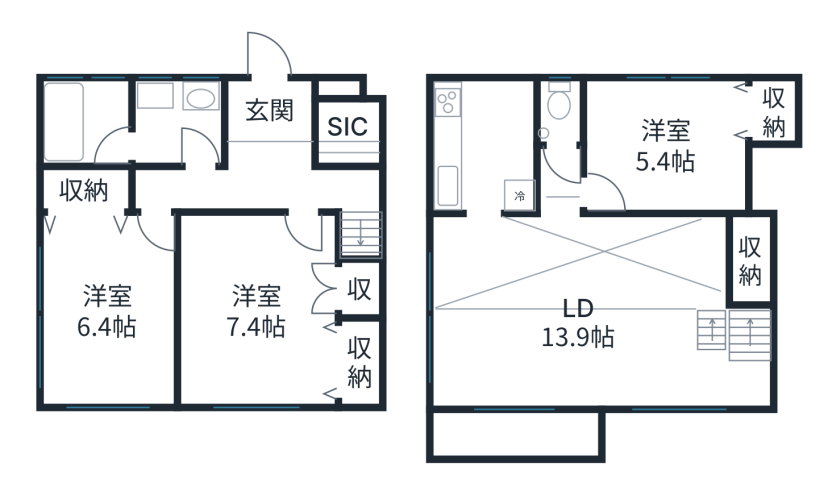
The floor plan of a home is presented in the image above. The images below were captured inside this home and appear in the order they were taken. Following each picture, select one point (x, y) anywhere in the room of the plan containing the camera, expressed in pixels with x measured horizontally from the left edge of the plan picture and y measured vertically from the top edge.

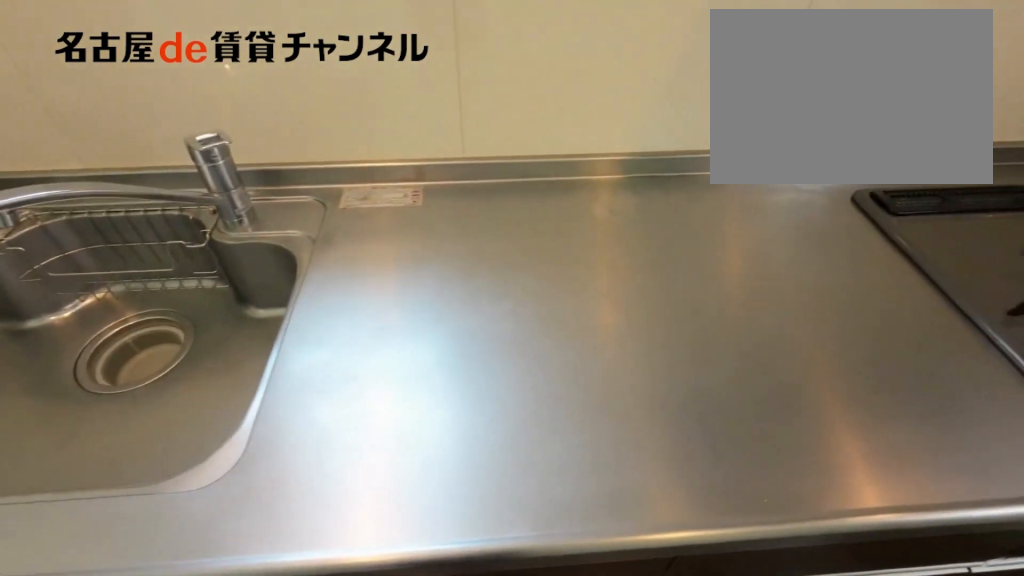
(482, 146)
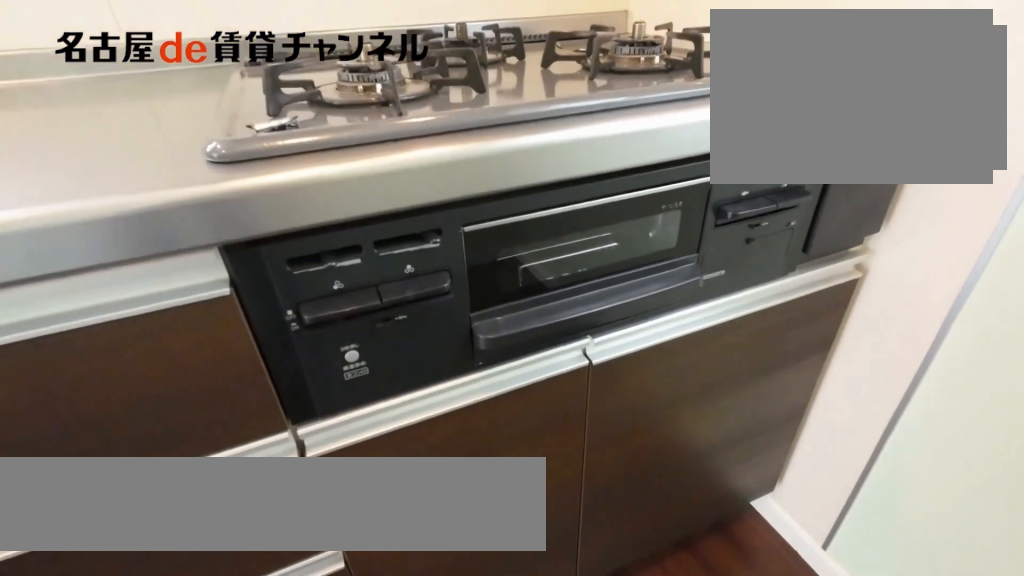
(482, 146)
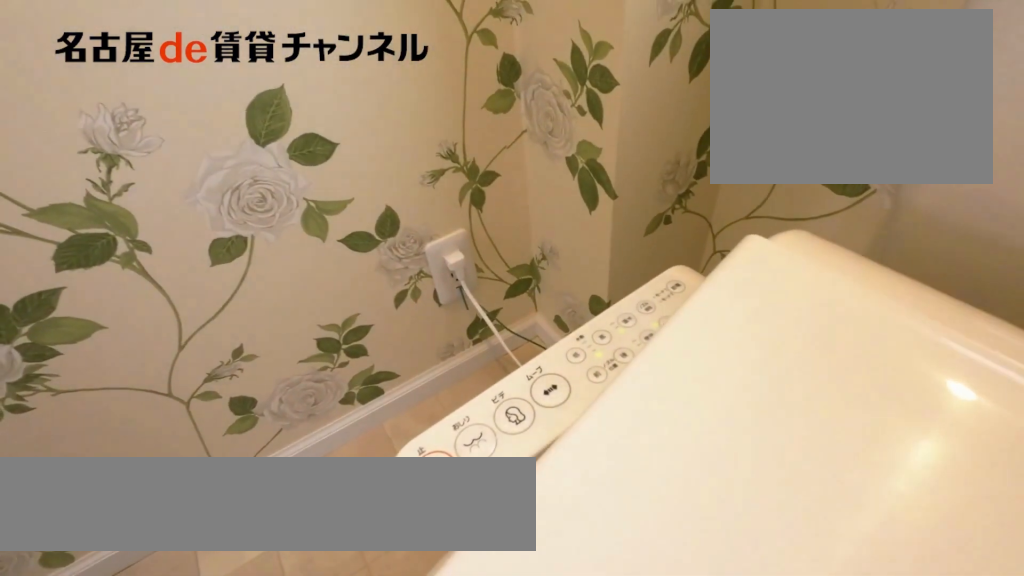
(559, 114)
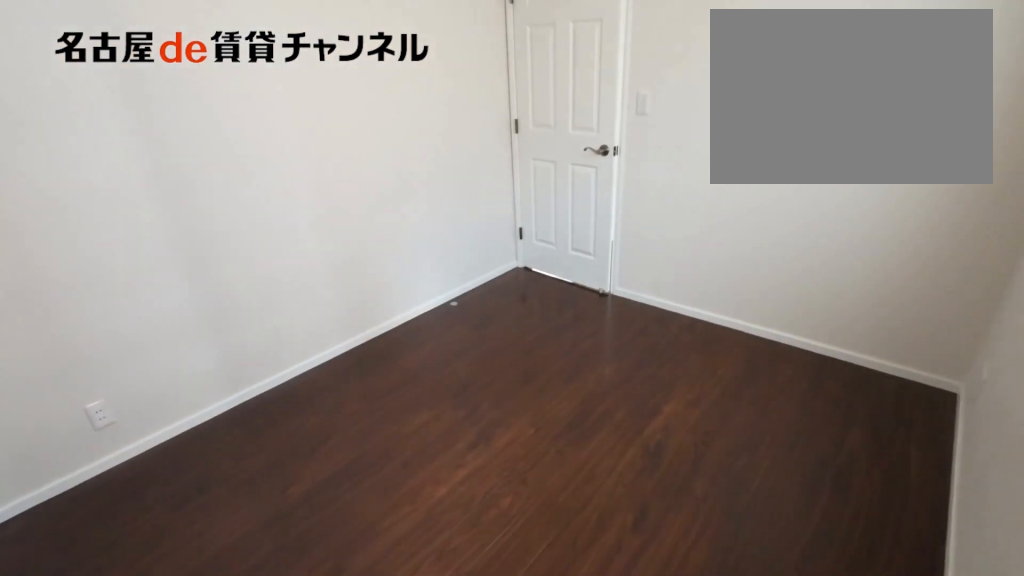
(679, 142)
